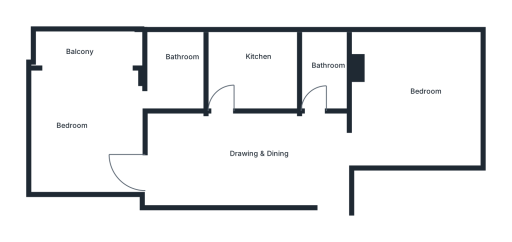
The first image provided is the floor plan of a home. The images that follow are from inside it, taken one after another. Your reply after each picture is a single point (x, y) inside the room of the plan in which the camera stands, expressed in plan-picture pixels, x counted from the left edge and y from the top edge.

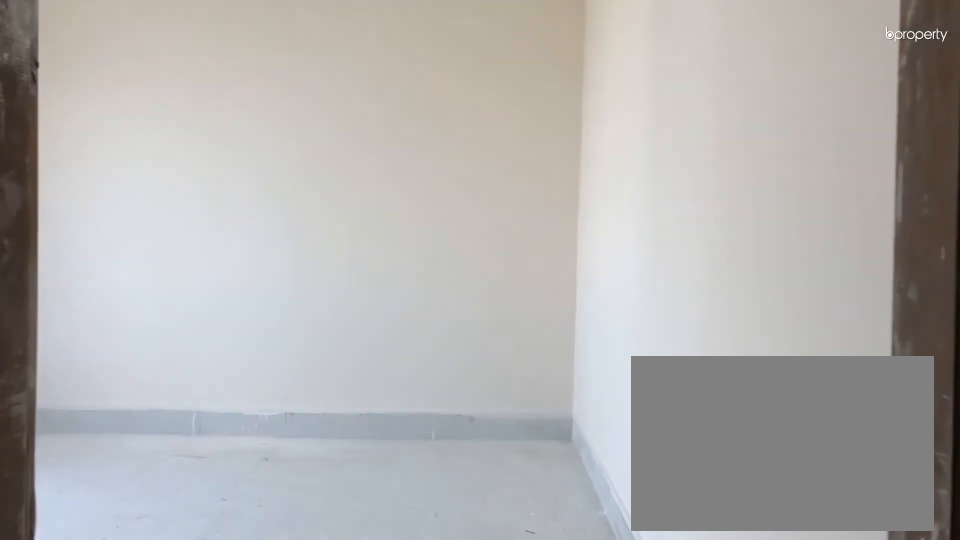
(384, 134)
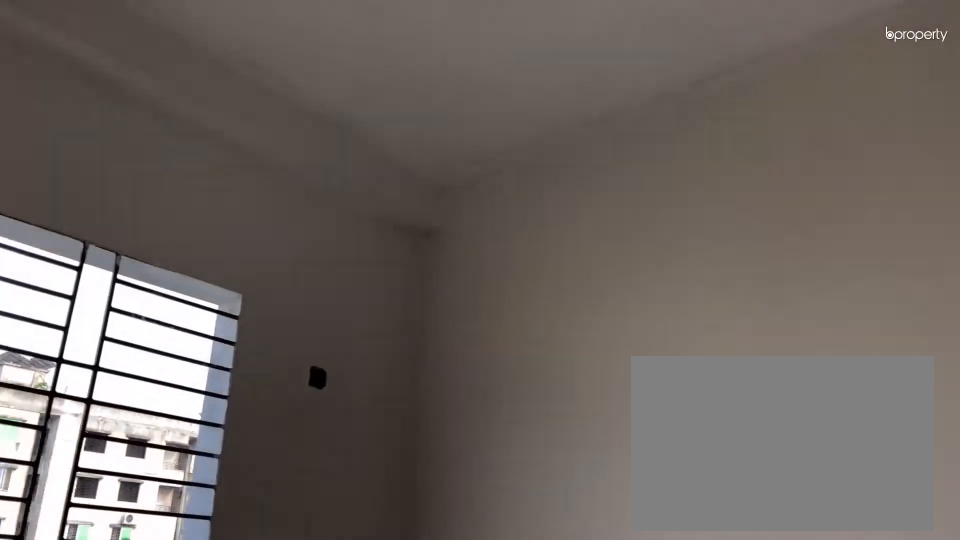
(412, 105)
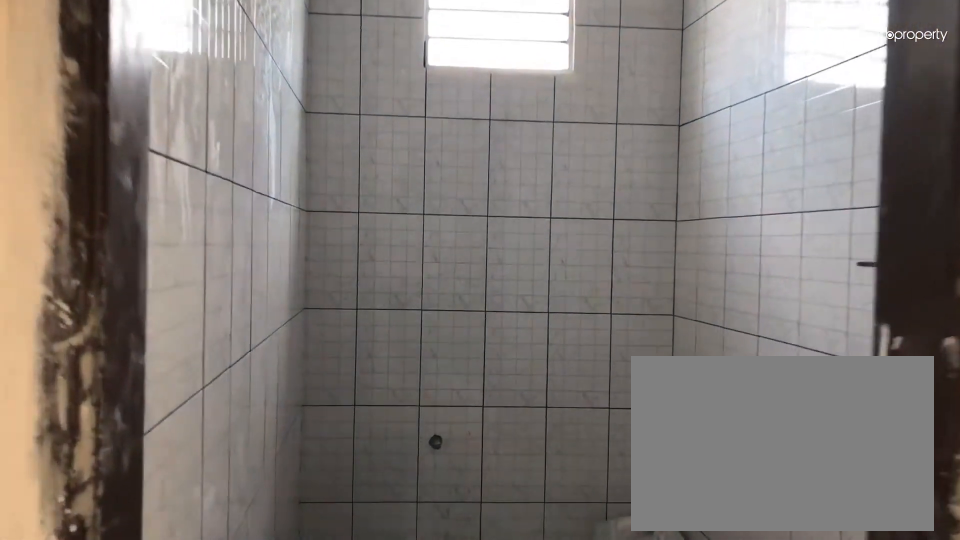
(319, 77)
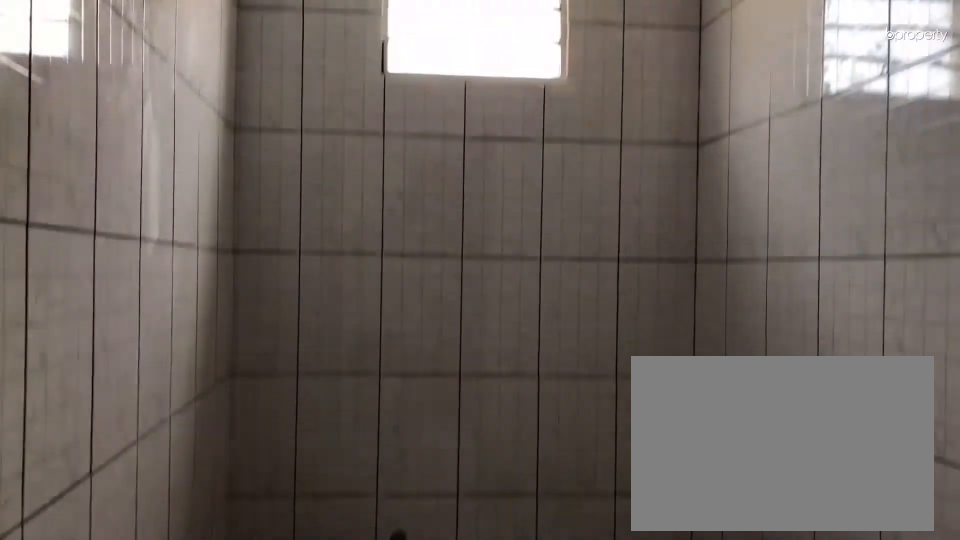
(319, 77)
